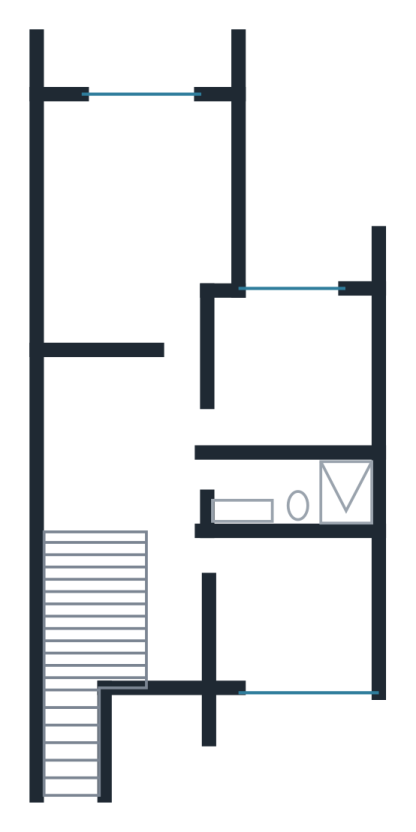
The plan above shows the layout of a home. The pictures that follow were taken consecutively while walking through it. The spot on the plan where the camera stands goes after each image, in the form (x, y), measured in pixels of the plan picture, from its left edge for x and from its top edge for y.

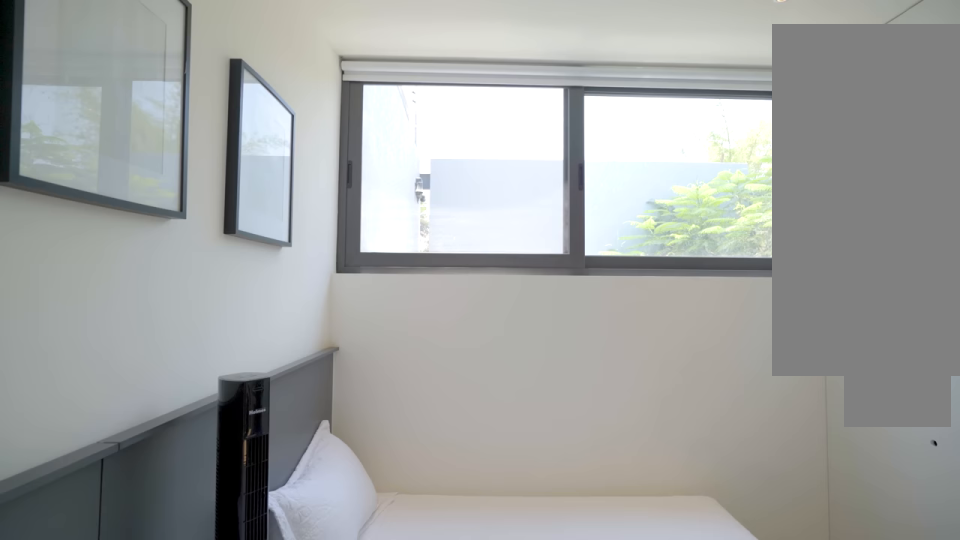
(250, 630)
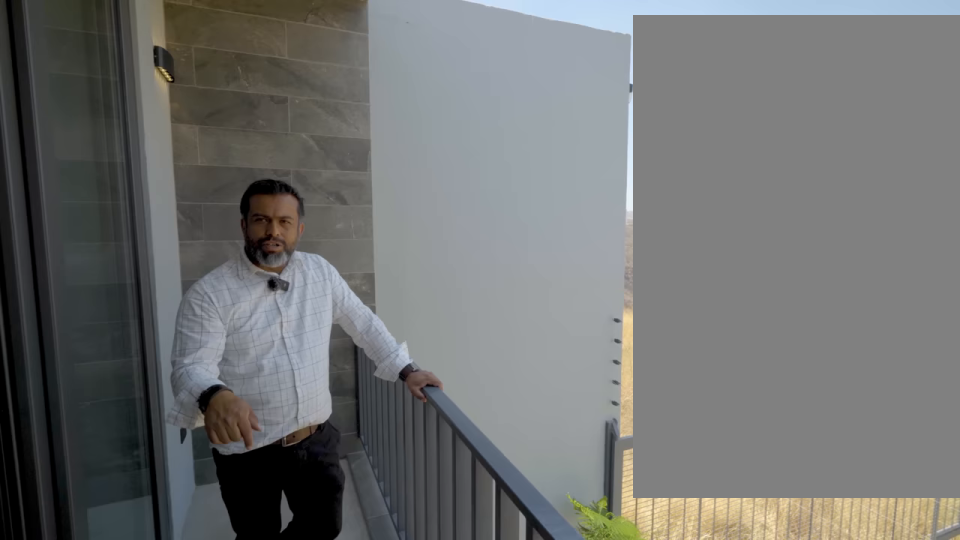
(157, 69)
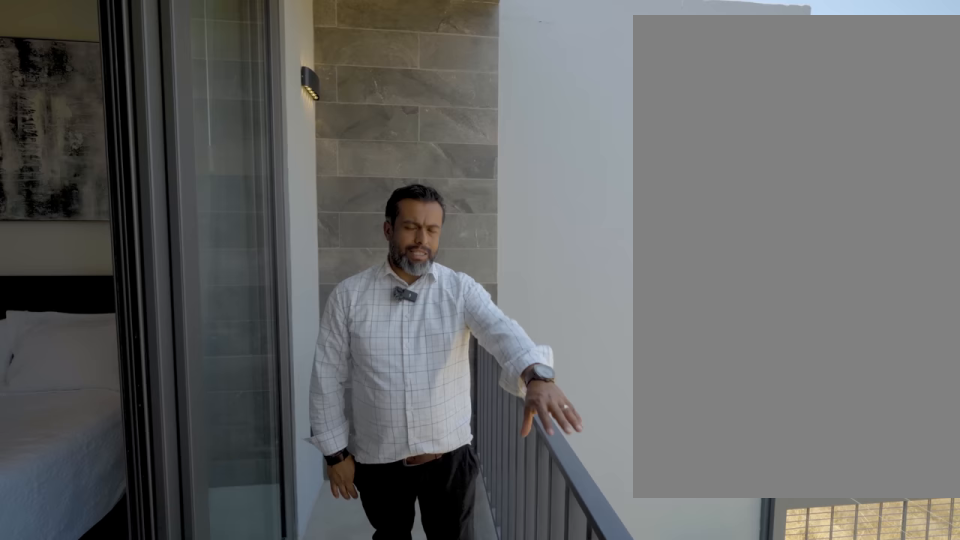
(157, 70)
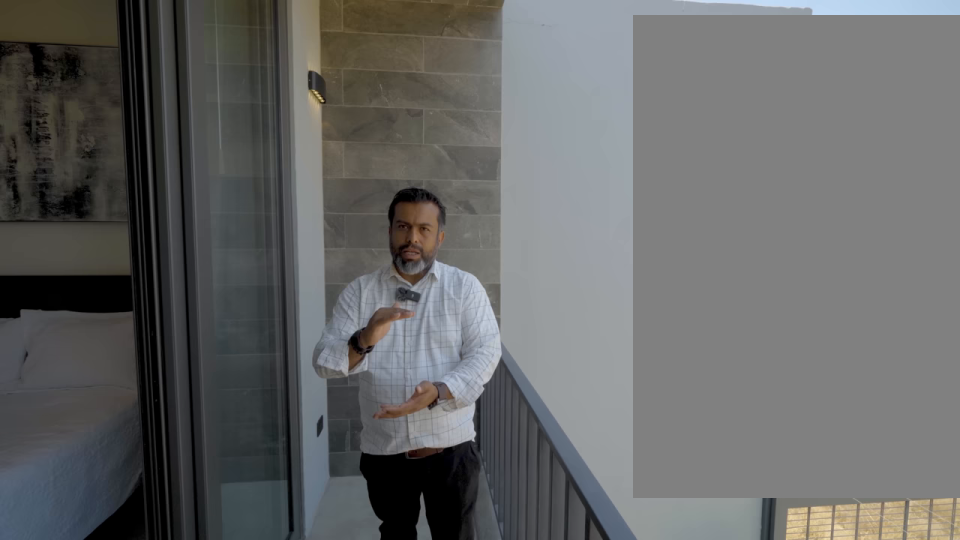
(156, 71)
